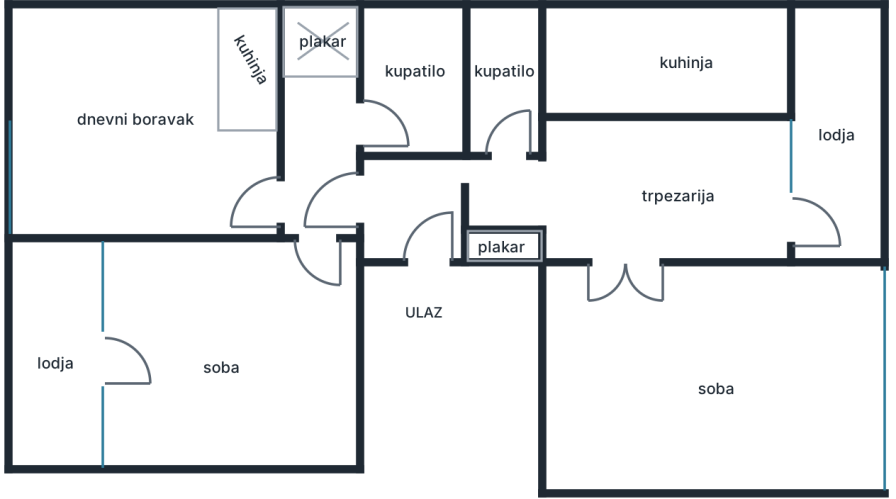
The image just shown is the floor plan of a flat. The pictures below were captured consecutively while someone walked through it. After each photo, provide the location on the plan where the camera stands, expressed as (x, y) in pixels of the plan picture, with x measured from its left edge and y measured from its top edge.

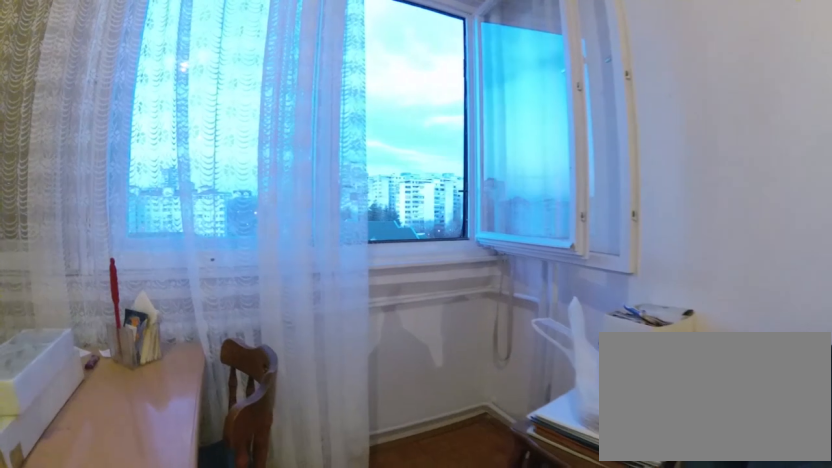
(152, 85)
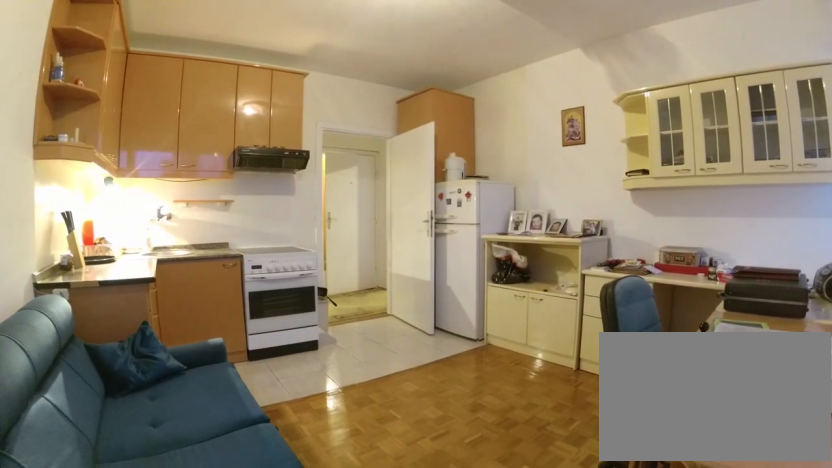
(32, 33)
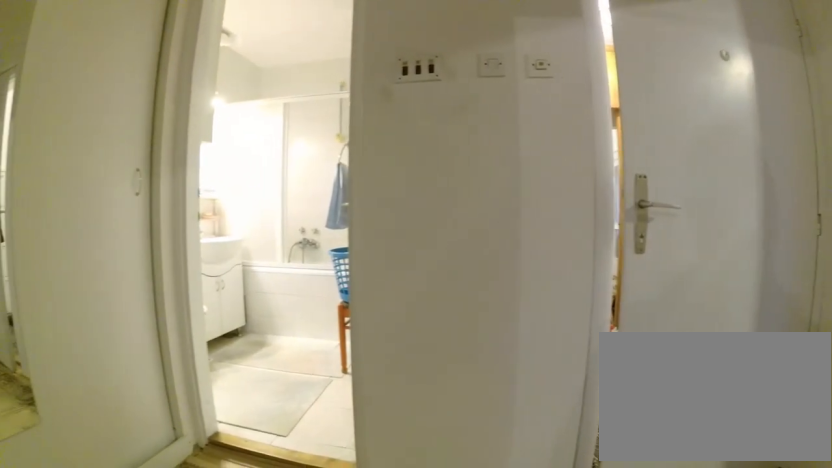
(264, 205)
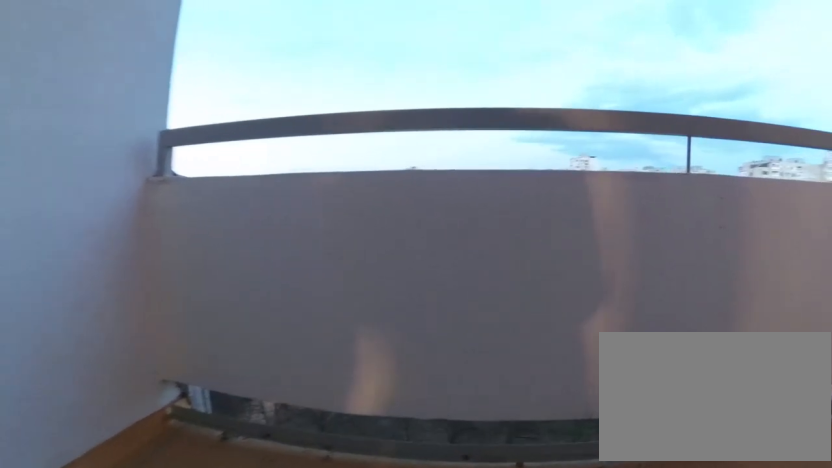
(88, 412)
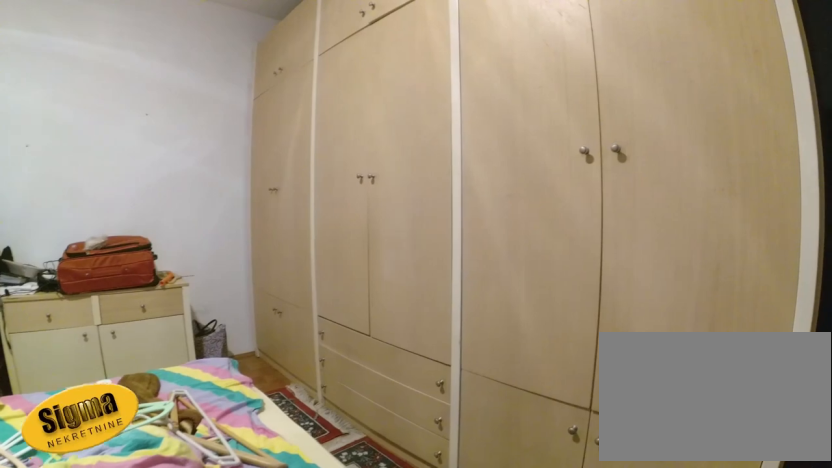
(140, 384)
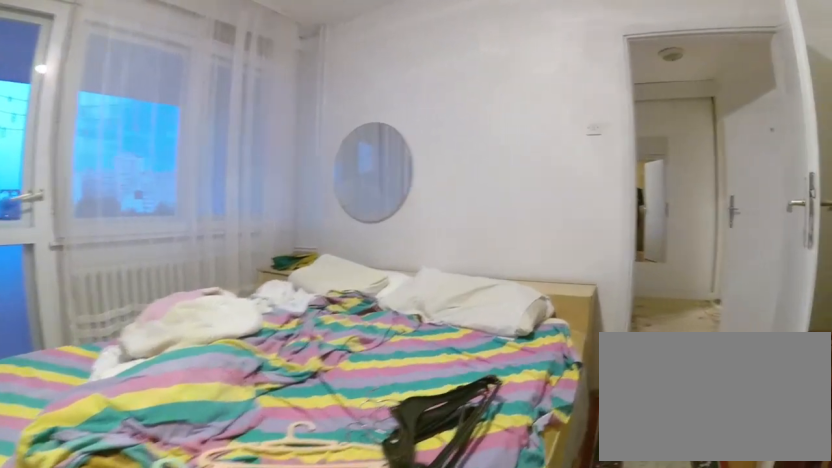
(302, 420)
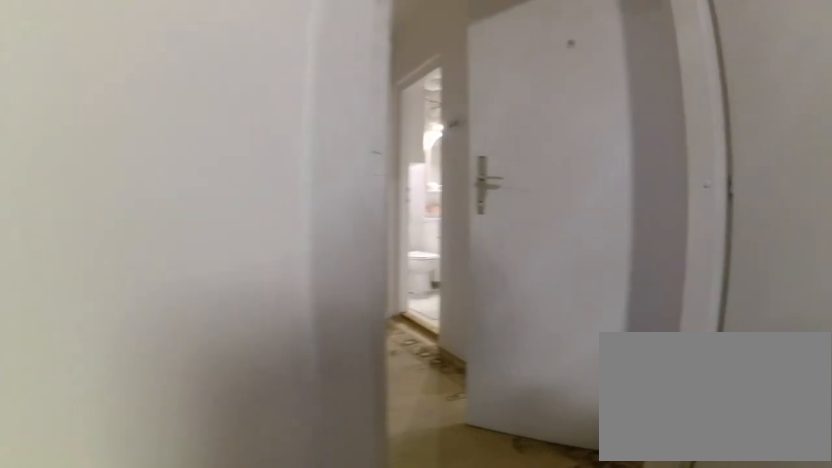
(309, 331)
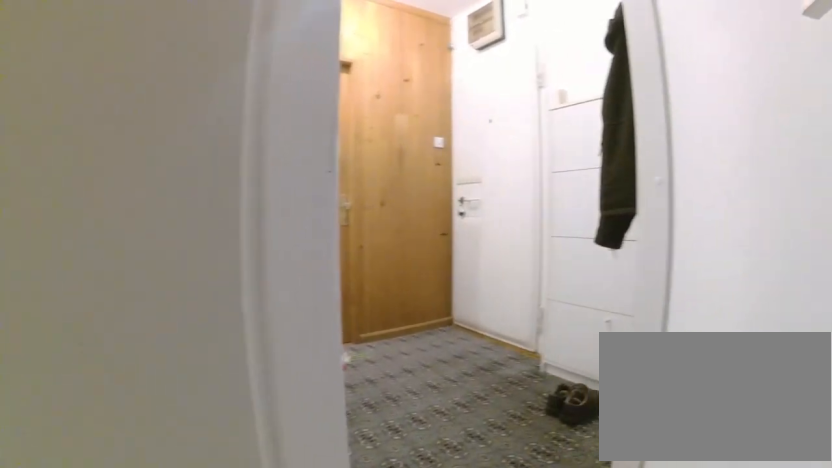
(318, 202)
